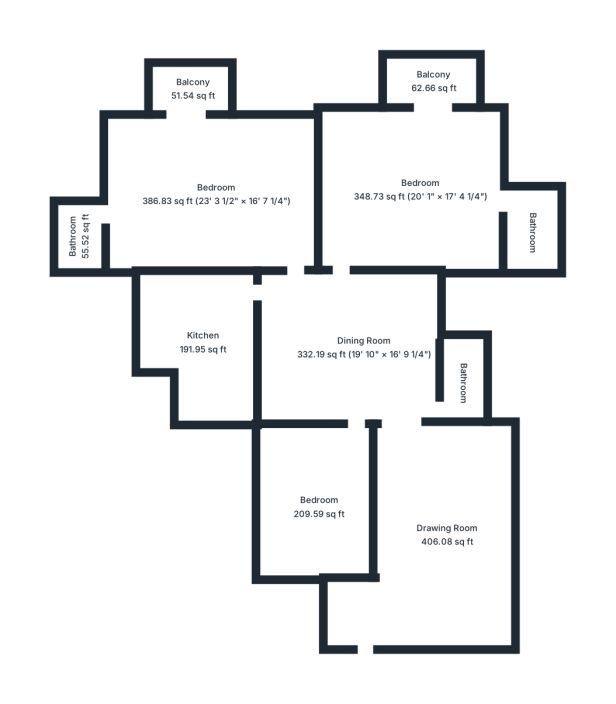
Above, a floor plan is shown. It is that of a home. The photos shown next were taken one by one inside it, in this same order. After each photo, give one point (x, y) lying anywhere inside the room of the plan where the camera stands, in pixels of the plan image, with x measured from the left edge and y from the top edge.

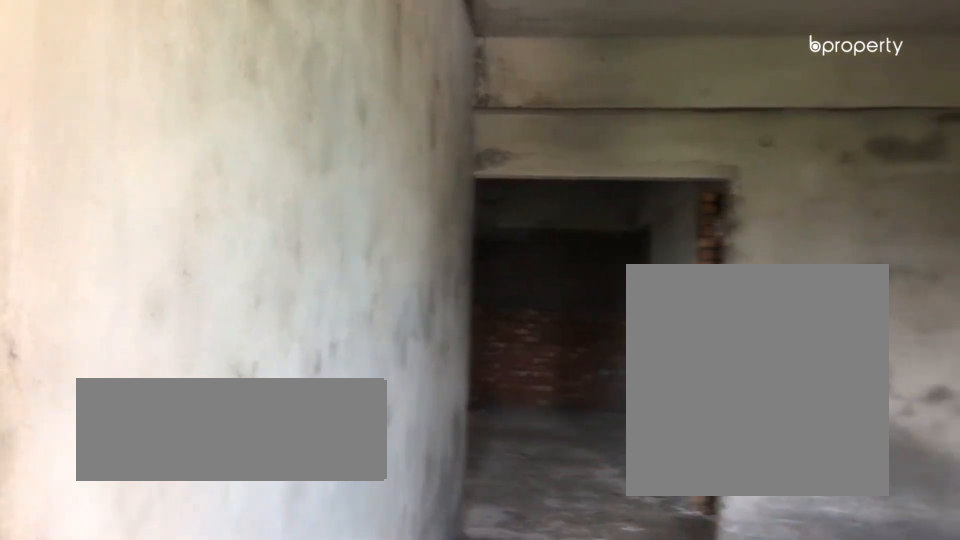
(444, 541)
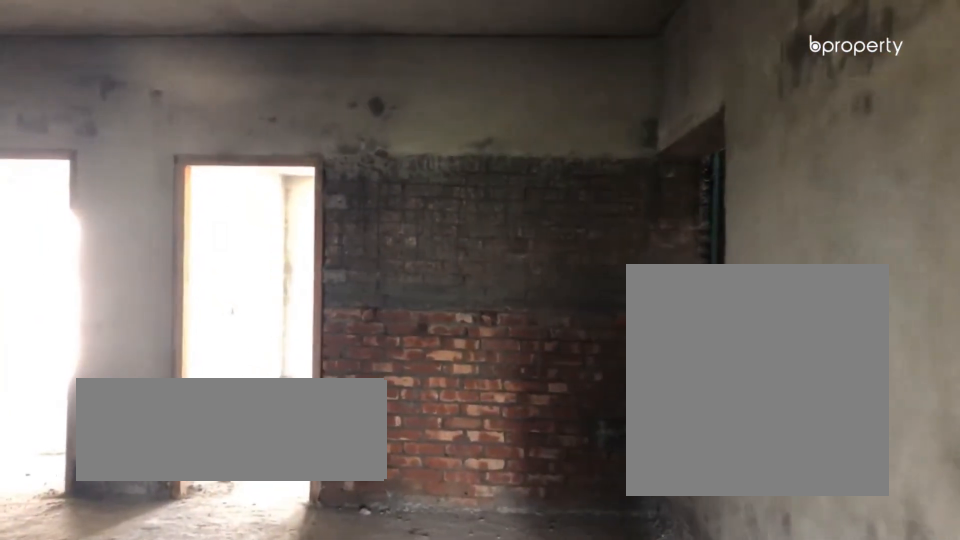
(364, 351)
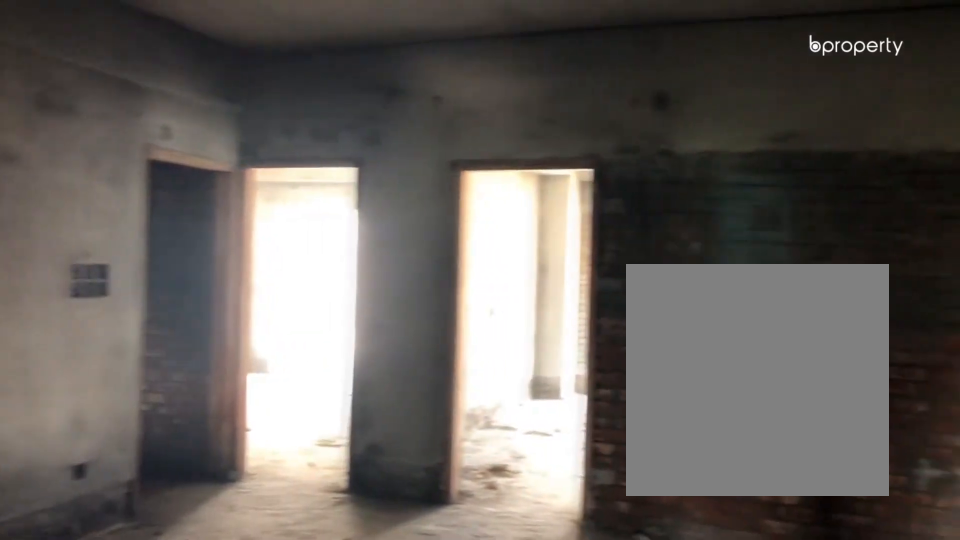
(364, 350)
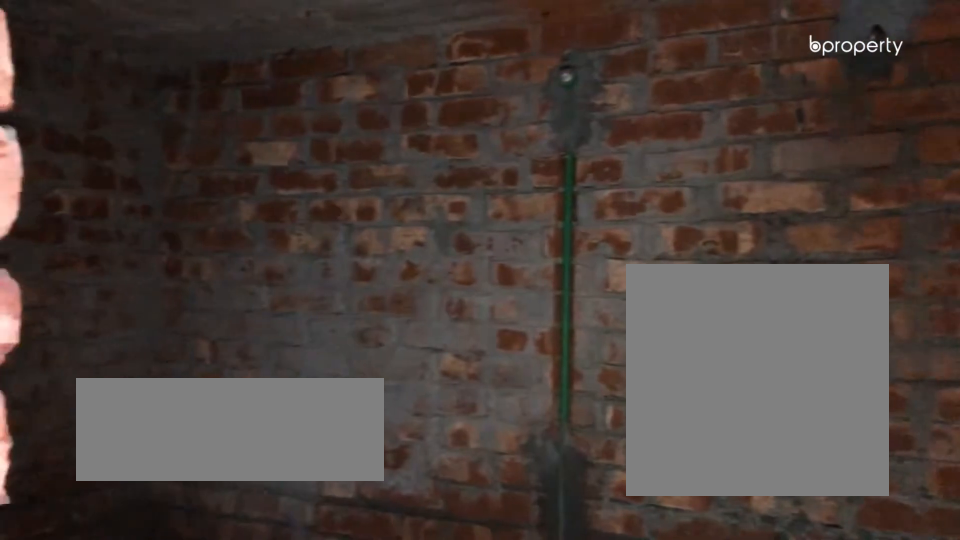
(464, 382)
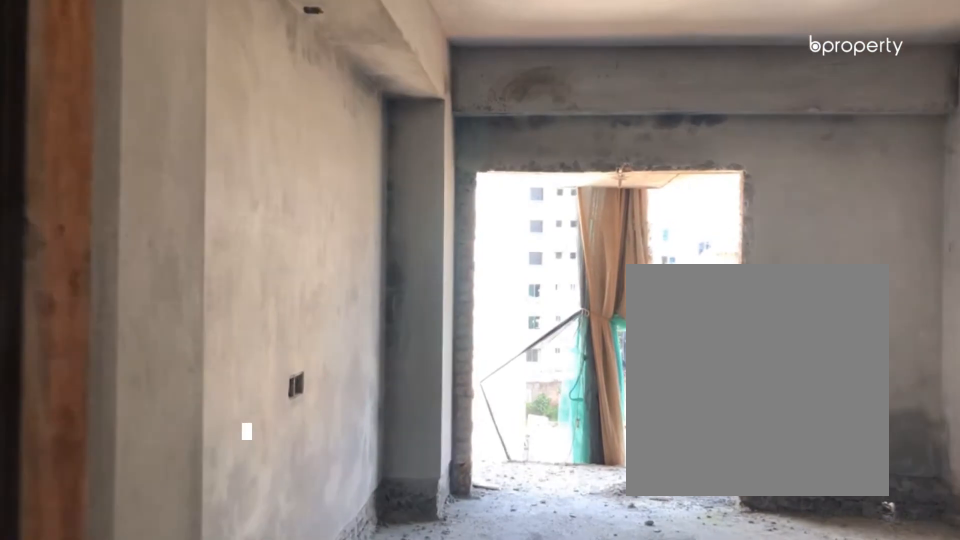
(426, 192)
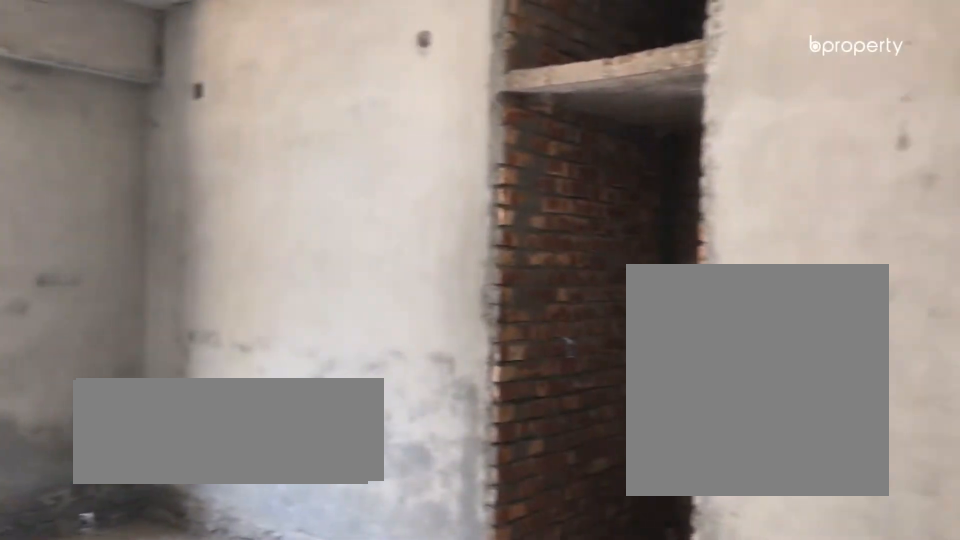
(426, 192)
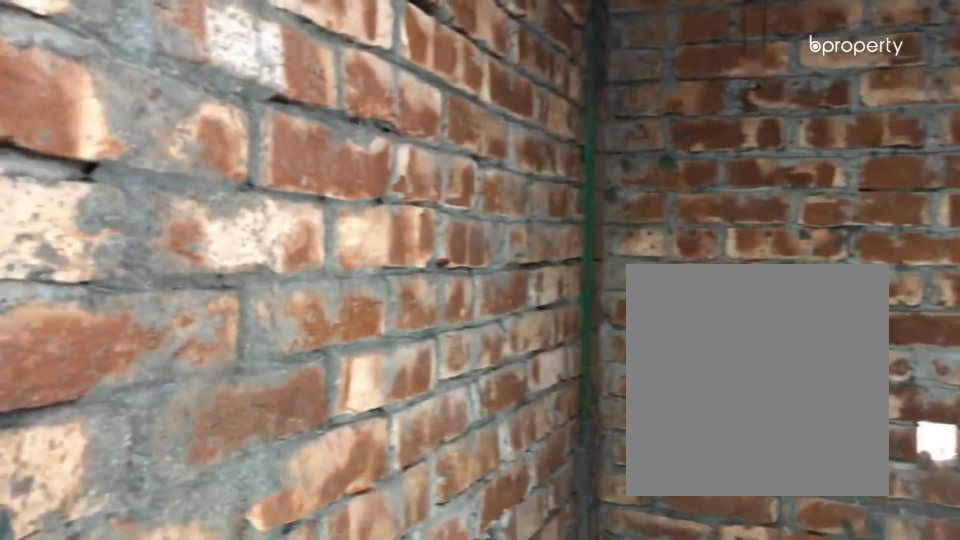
(530, 230)
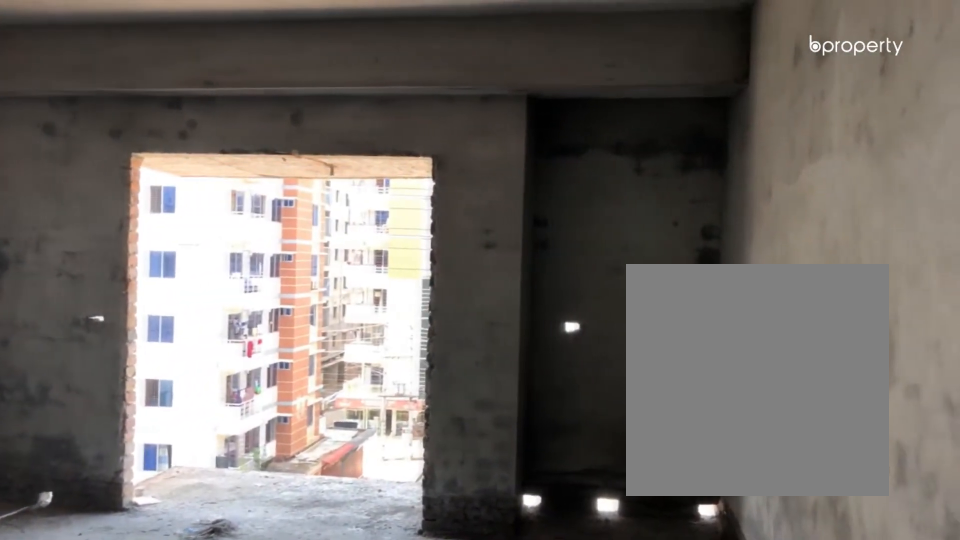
(217, 197)
